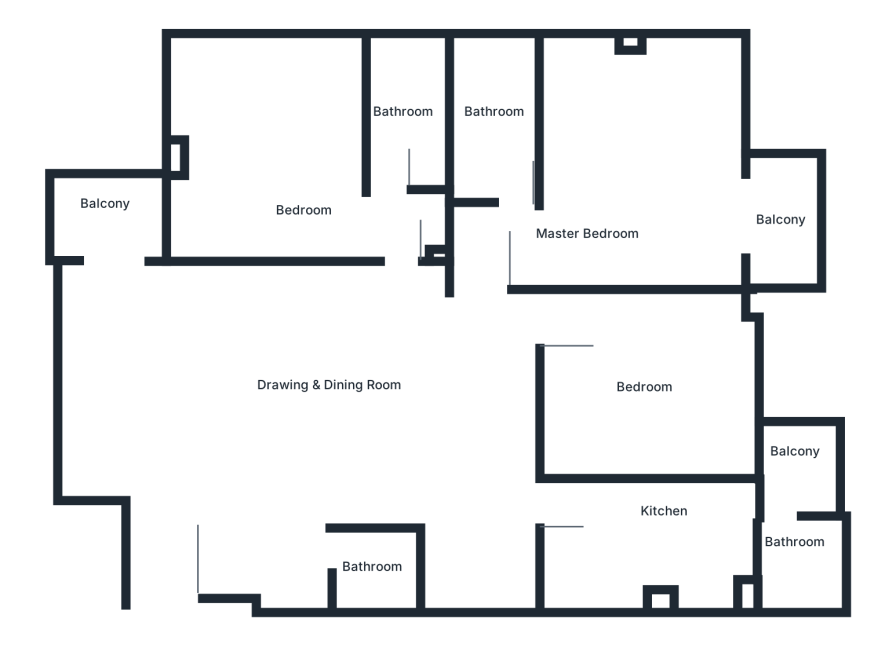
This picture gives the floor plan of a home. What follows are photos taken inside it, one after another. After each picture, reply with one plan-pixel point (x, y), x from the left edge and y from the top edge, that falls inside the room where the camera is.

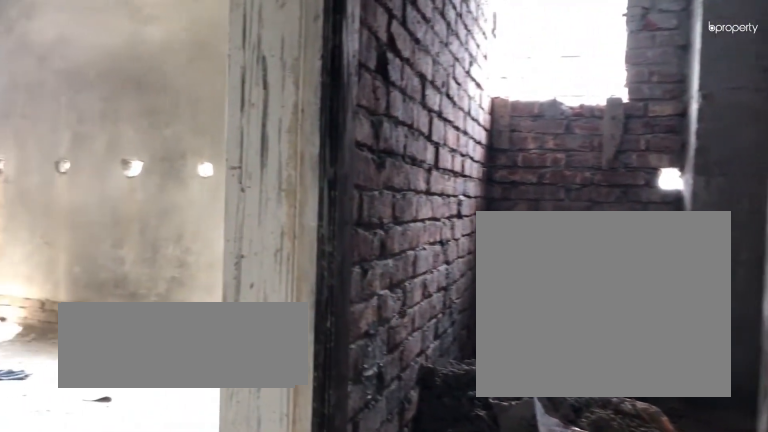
(287, 168)
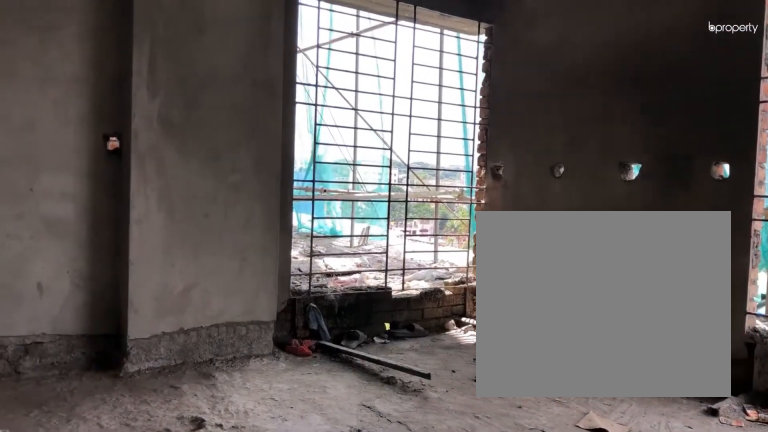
(287, 168)
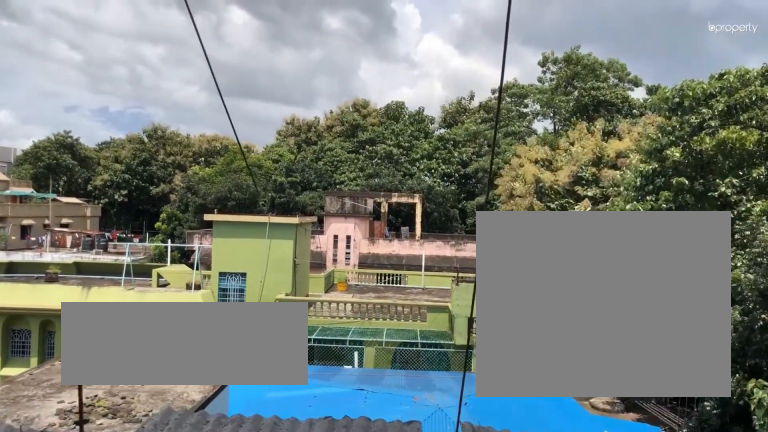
(787, 213)
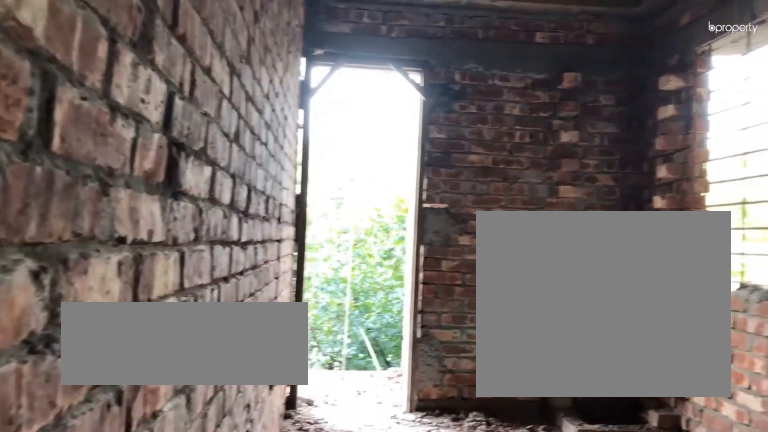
(673, 540)
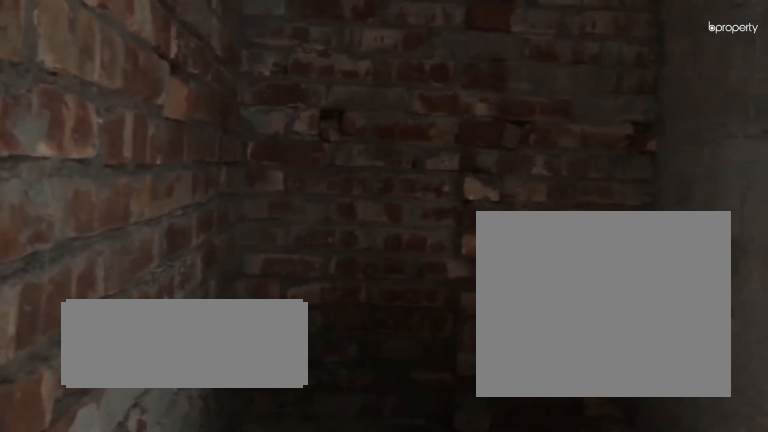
(380, 567)
